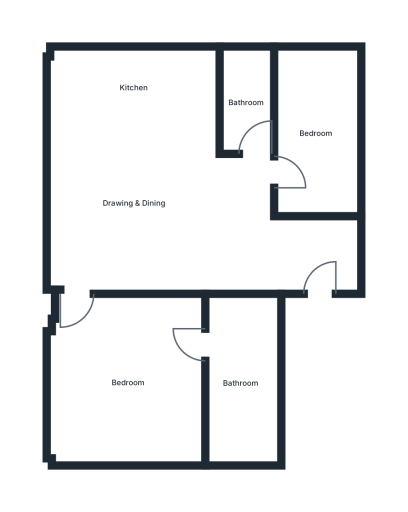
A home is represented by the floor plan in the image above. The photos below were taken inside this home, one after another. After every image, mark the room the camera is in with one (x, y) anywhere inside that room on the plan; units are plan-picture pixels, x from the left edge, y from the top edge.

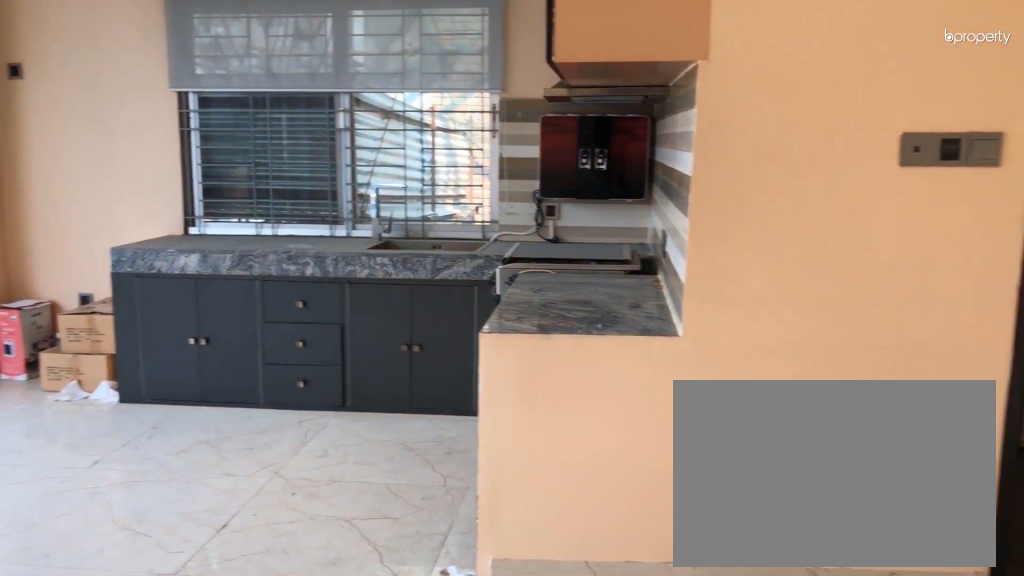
(134, 205)
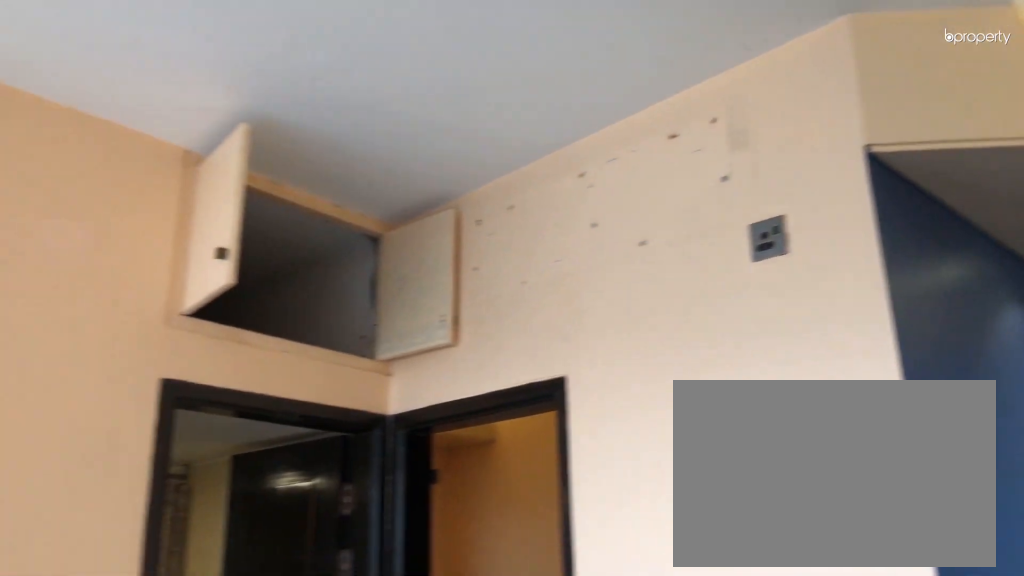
(134, 205)
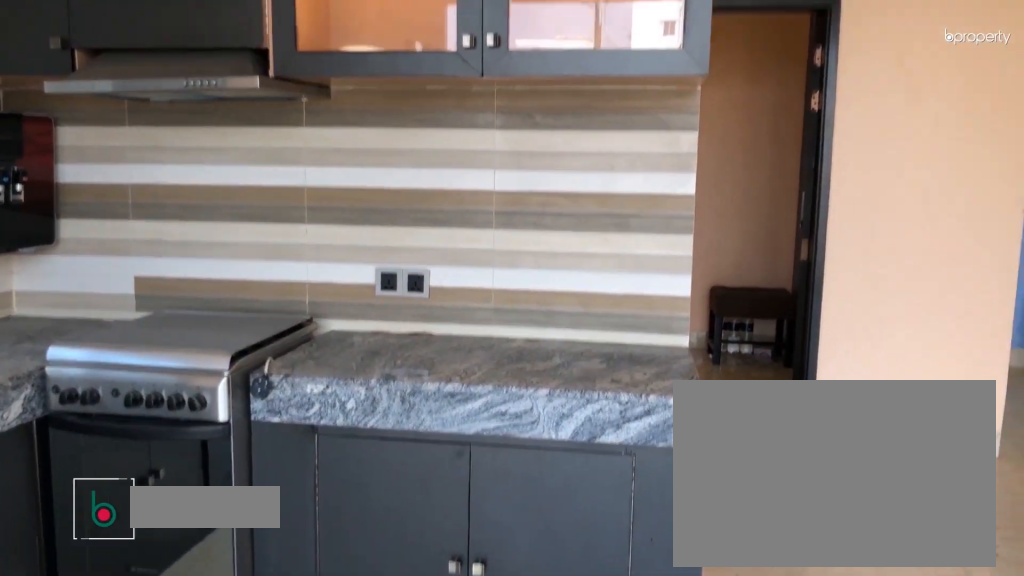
(134, 86)
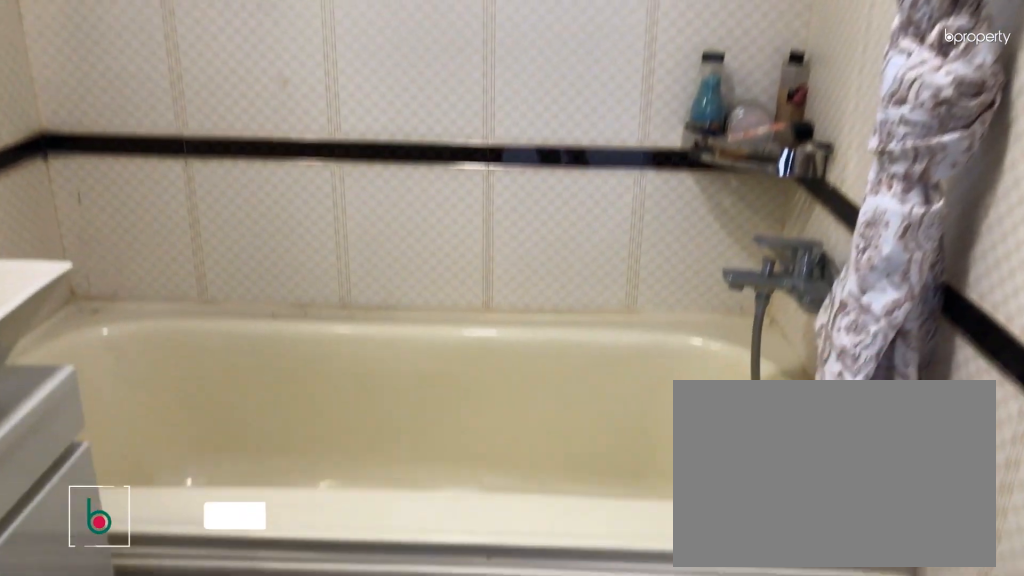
(247, 102)
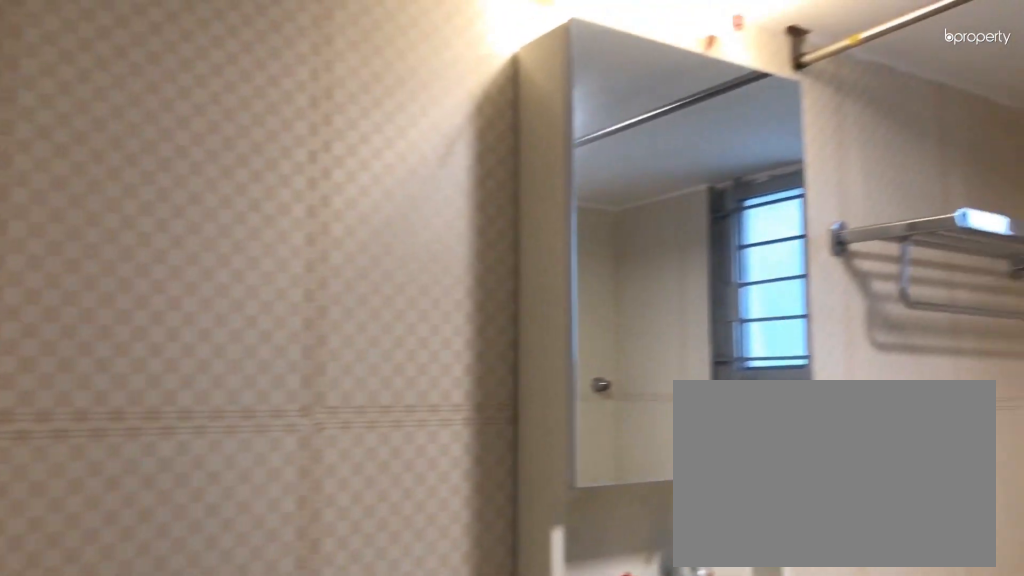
(247, 102)
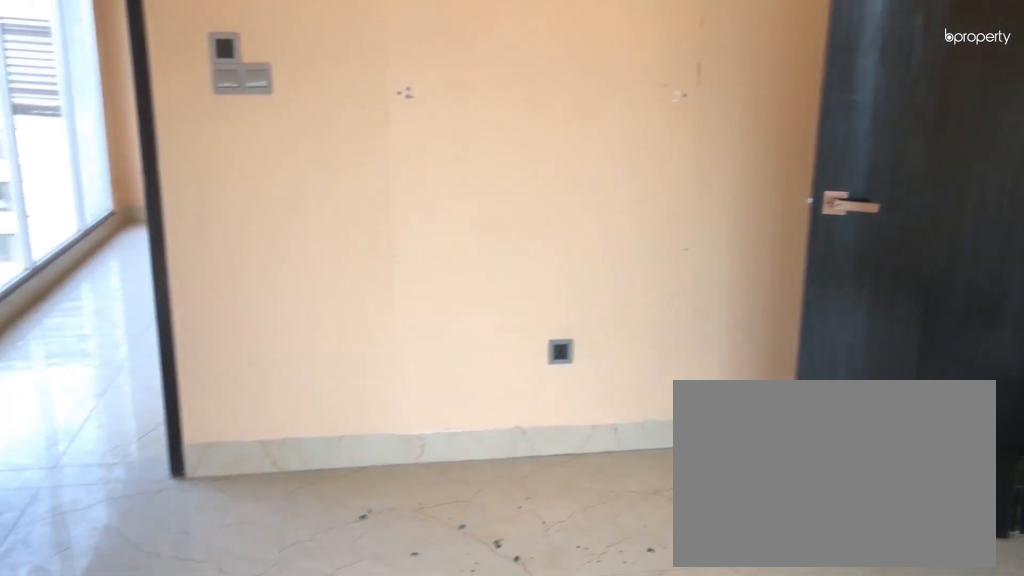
(130, 381)
